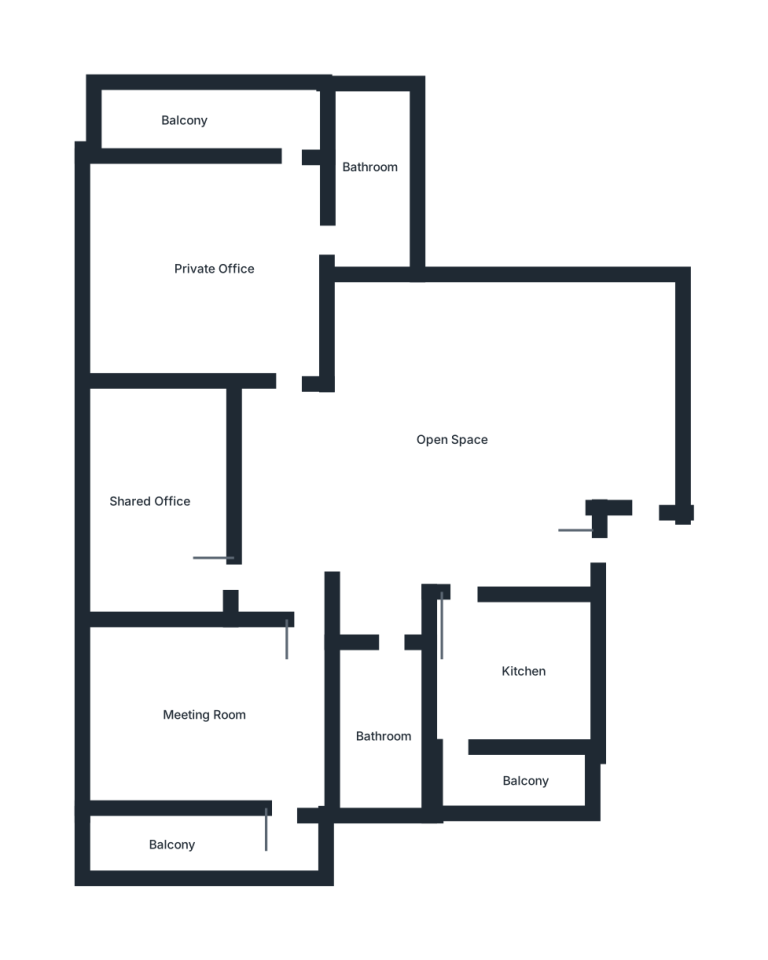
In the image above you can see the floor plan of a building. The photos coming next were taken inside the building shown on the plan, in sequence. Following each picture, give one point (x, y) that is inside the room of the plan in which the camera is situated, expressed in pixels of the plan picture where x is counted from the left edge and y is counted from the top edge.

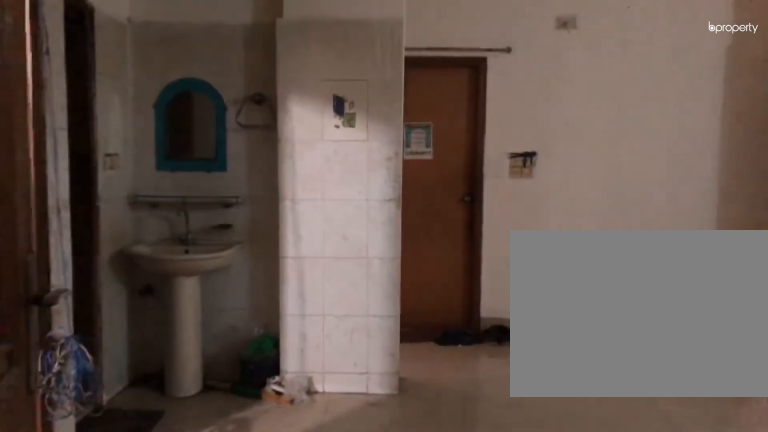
(640, 481)
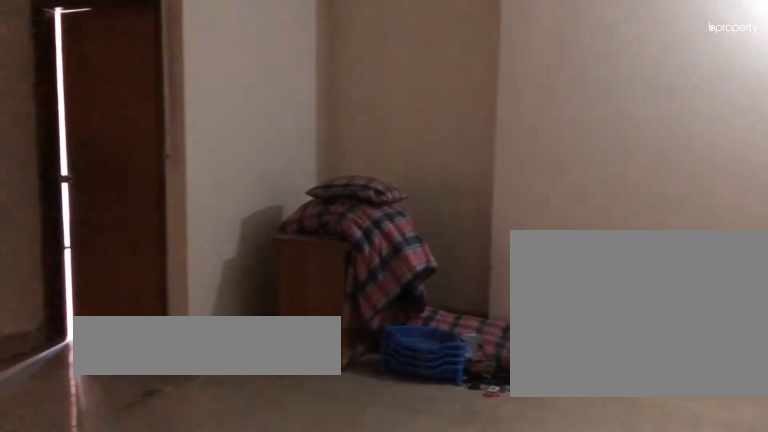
(478, 398)
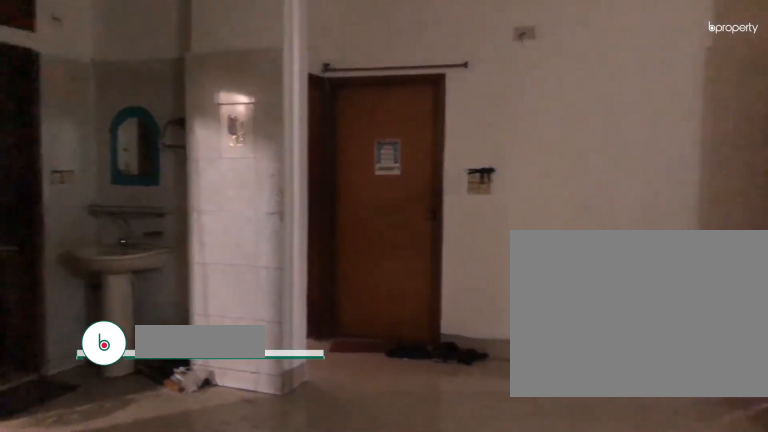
(477, 398)
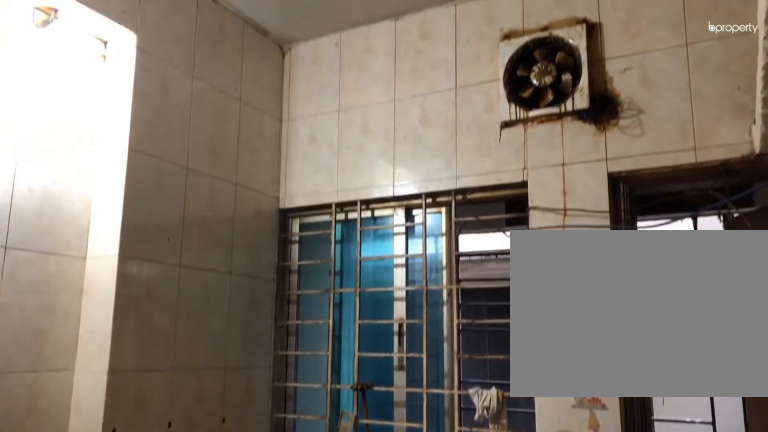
(545, 649)
